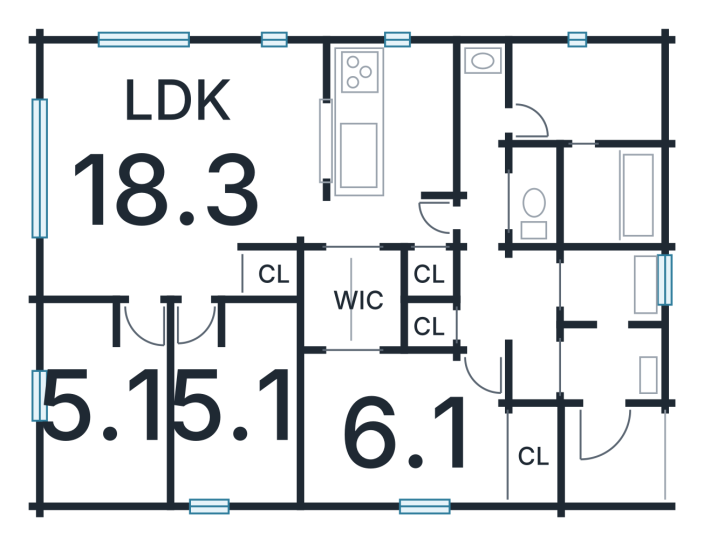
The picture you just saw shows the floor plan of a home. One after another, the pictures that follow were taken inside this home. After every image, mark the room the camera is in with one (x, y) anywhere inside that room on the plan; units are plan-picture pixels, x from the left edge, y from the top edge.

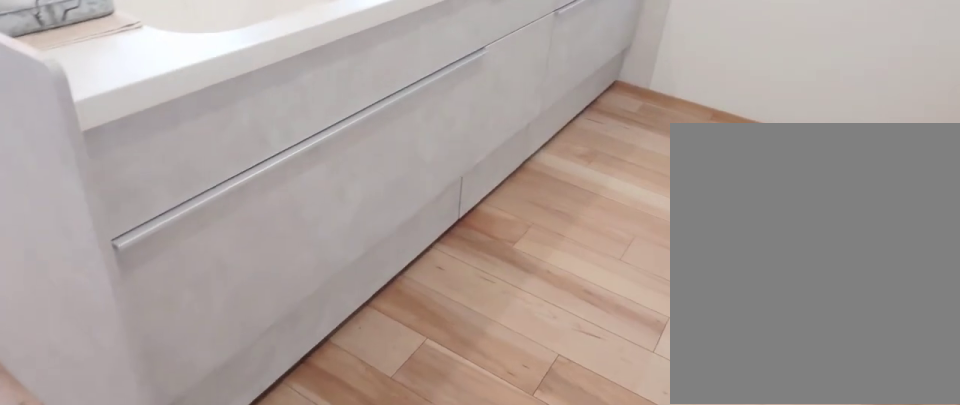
(387, 142)
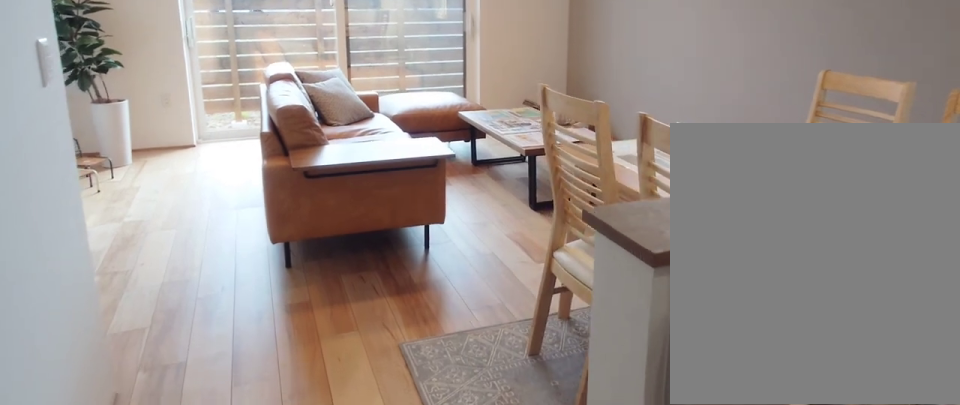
(160, 179)
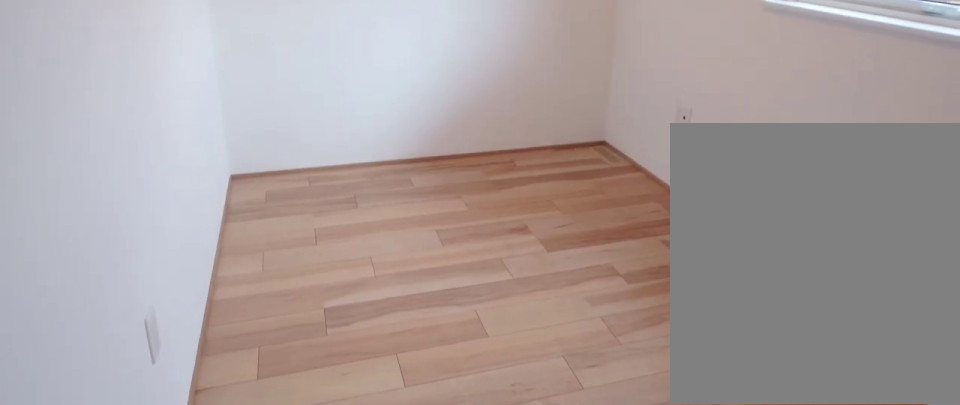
(98, 409)
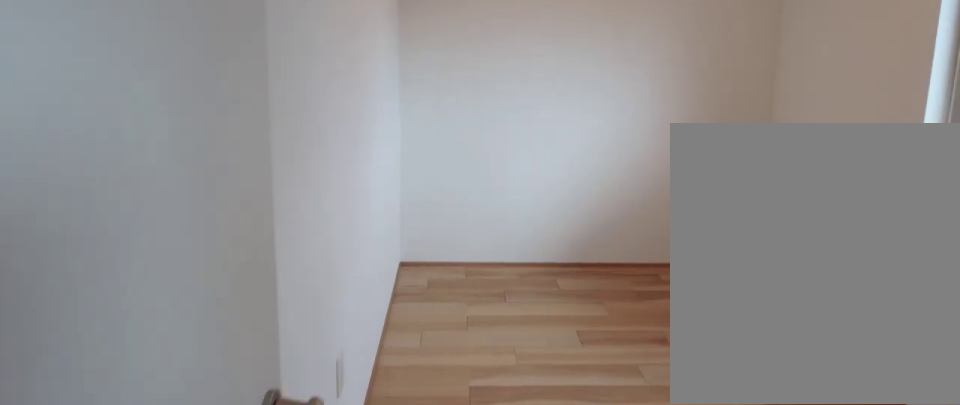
(98, 409)
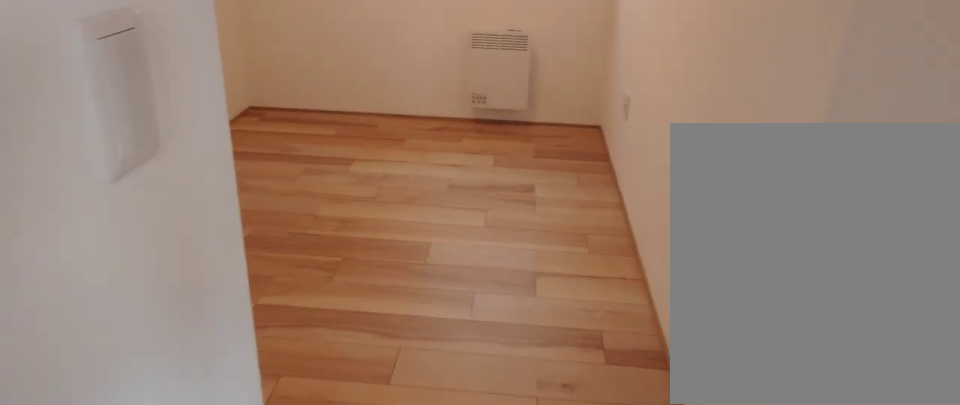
(229, 404)
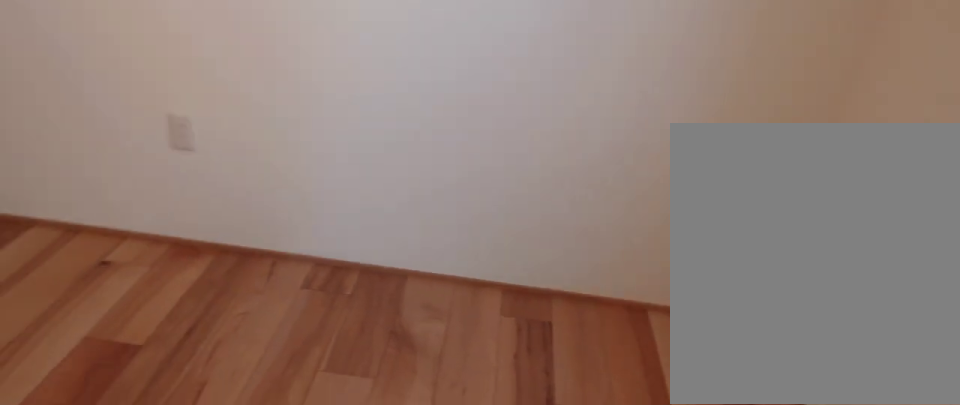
(229, 404)
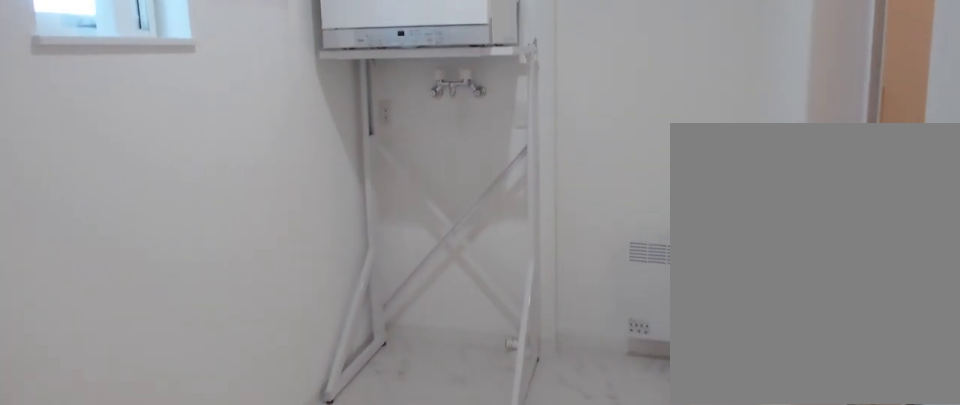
(578, 87)
